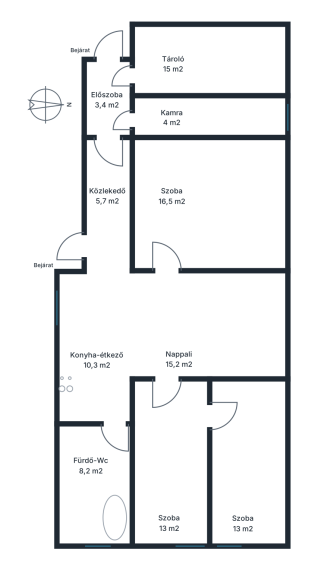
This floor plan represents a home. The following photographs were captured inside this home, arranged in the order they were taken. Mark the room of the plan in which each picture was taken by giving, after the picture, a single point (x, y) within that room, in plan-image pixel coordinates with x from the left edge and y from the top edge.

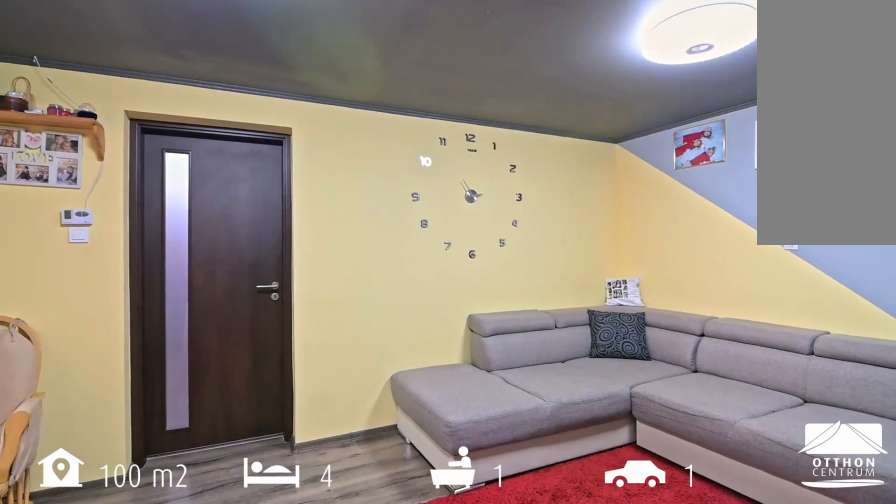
(220, 331)
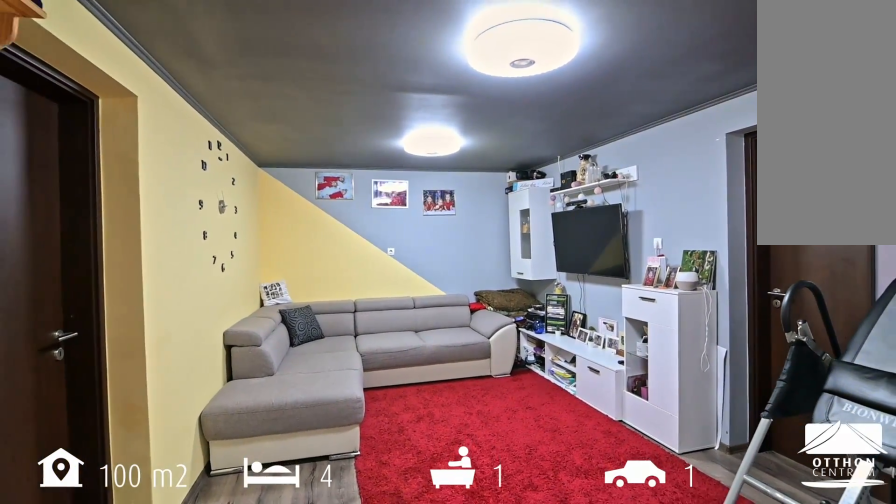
(220, 331)
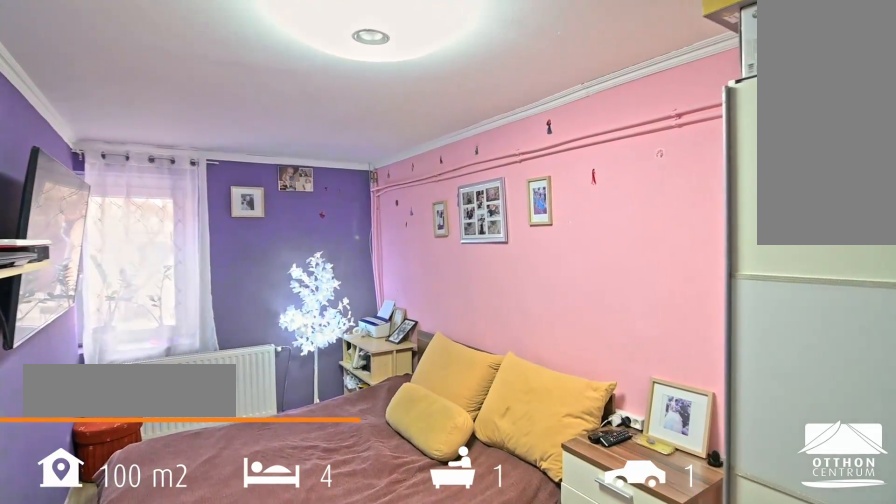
(172, 470)
